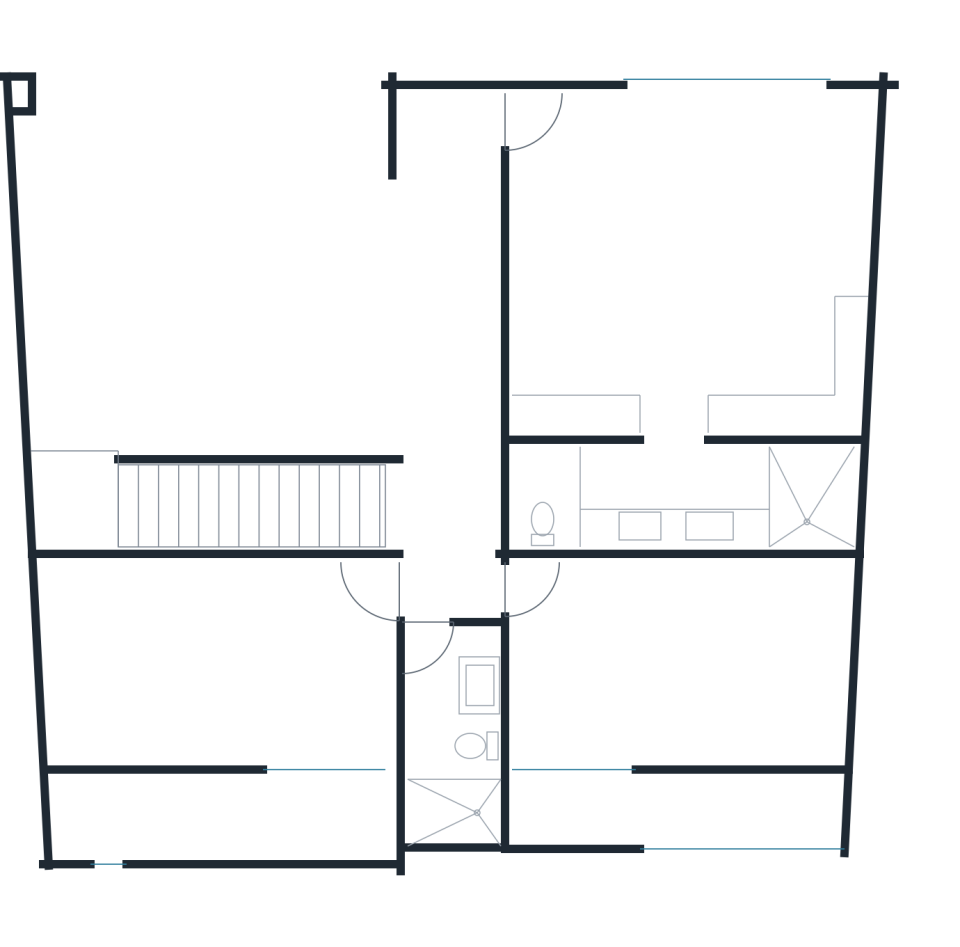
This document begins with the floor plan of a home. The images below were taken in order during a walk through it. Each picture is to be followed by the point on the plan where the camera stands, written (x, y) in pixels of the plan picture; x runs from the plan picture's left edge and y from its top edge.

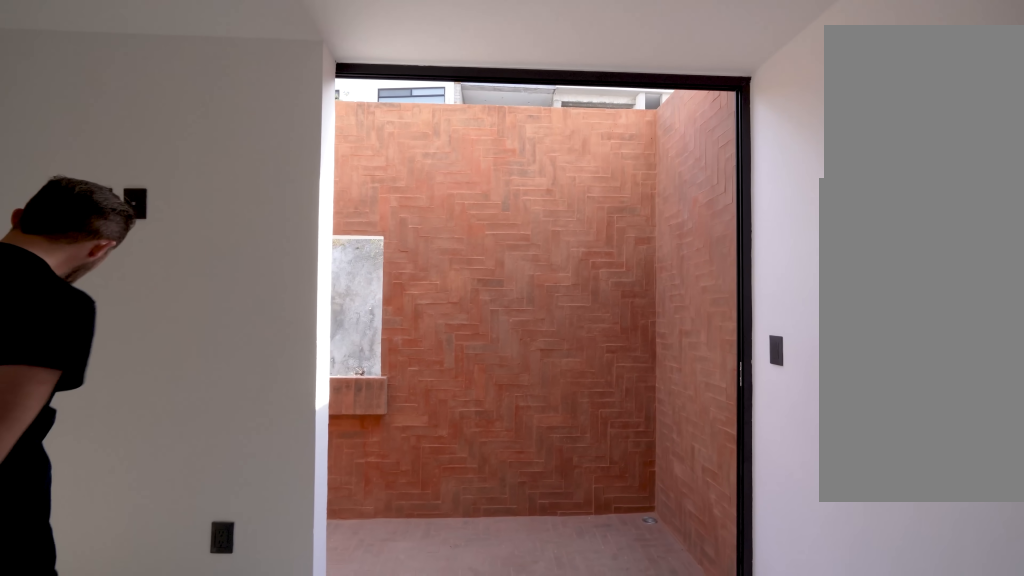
(557, 726)
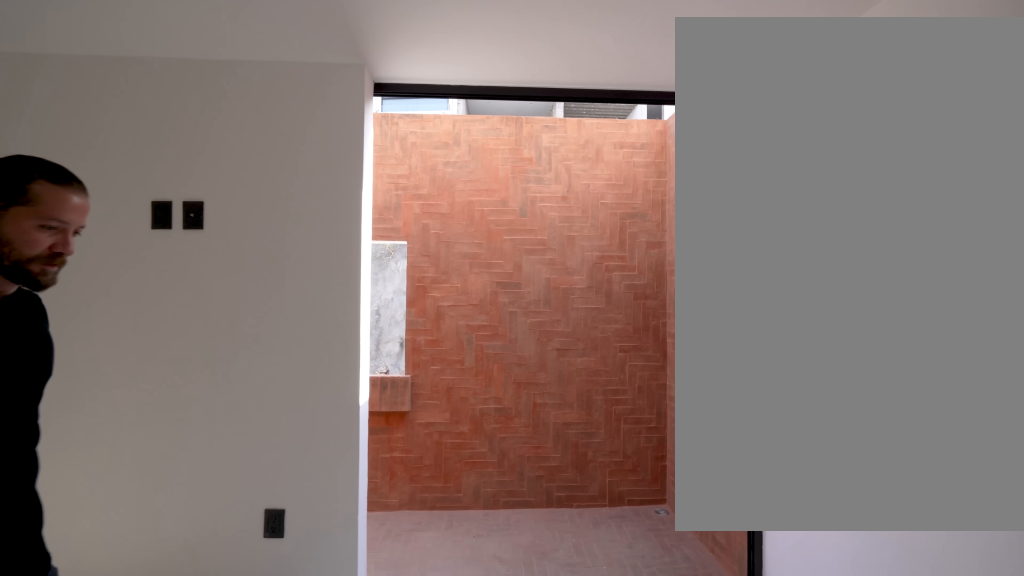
(551, 707)
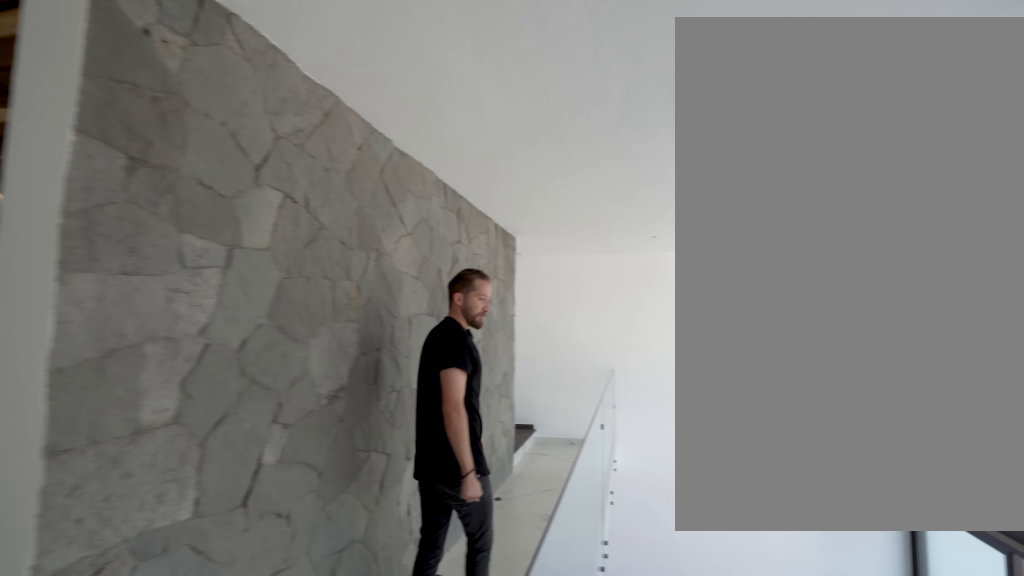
(441, 381)
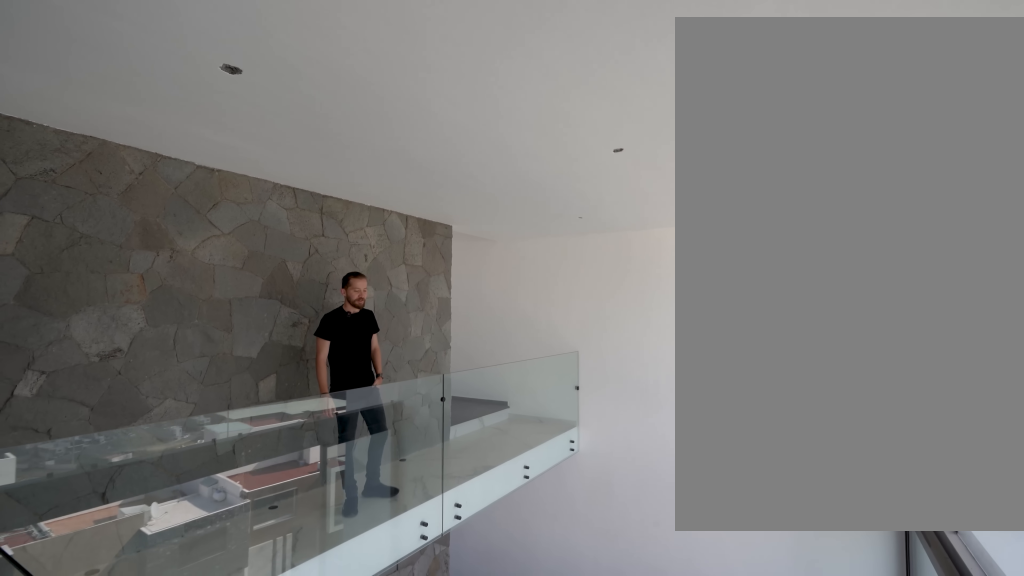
(424, 328)
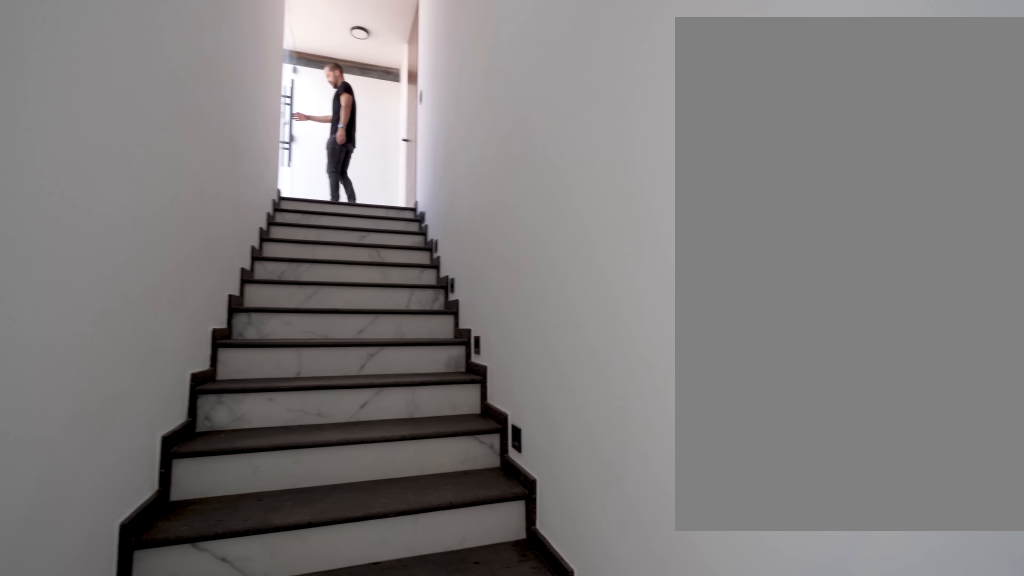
(64, 480)
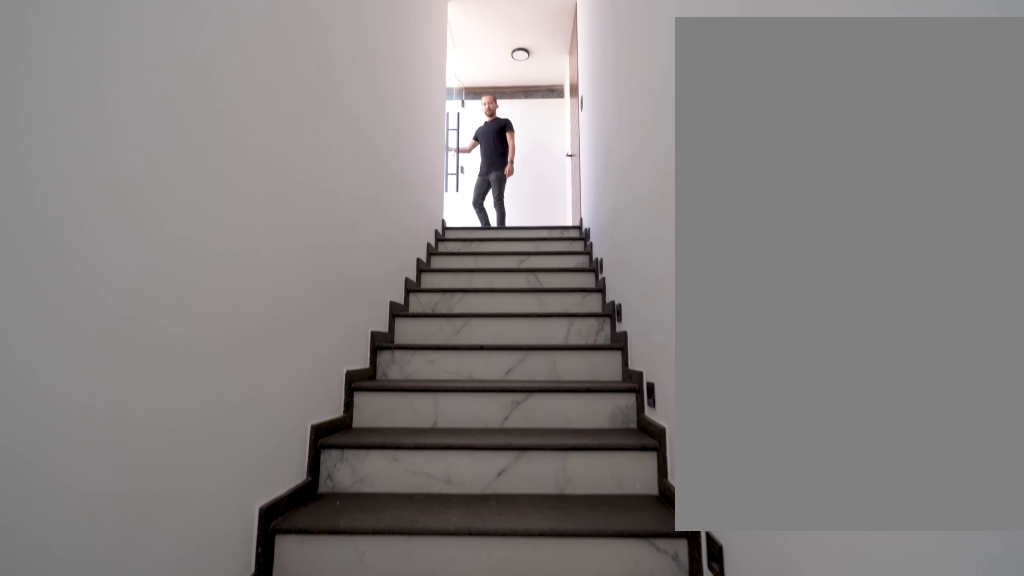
(87, 500)
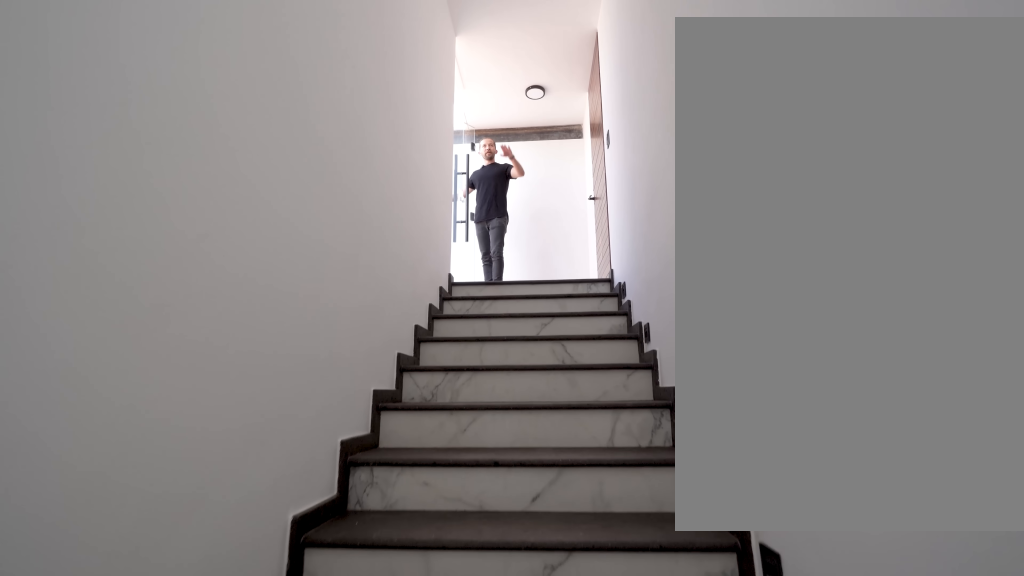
(117, 505)
